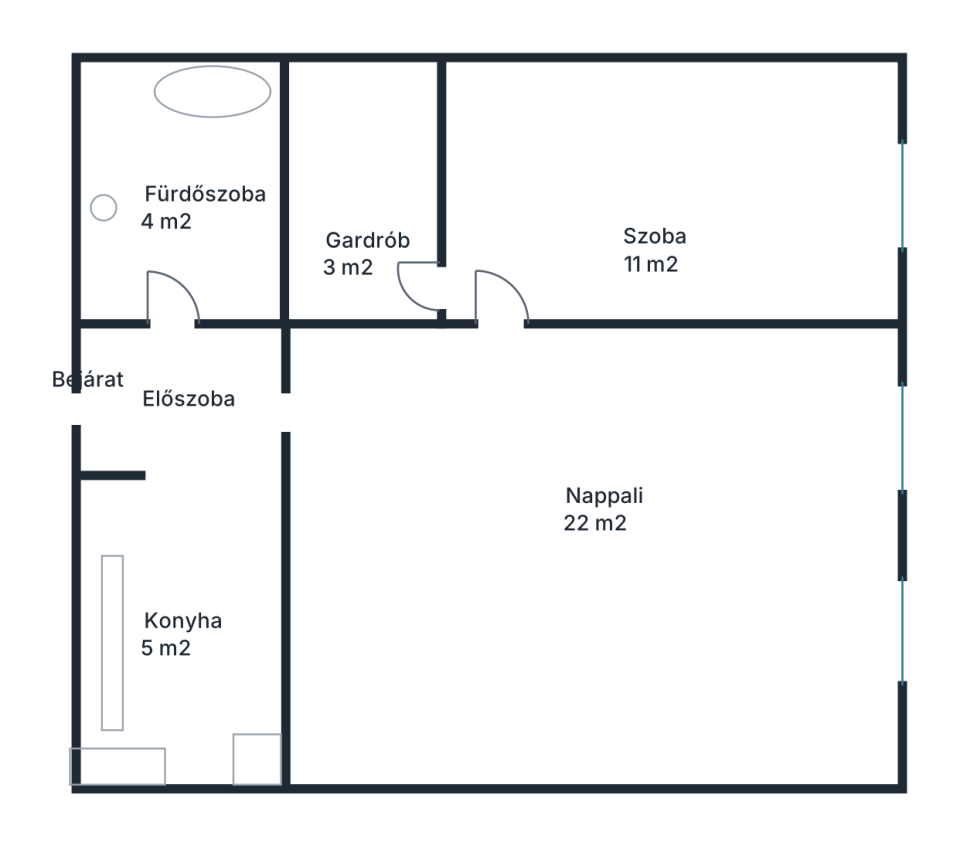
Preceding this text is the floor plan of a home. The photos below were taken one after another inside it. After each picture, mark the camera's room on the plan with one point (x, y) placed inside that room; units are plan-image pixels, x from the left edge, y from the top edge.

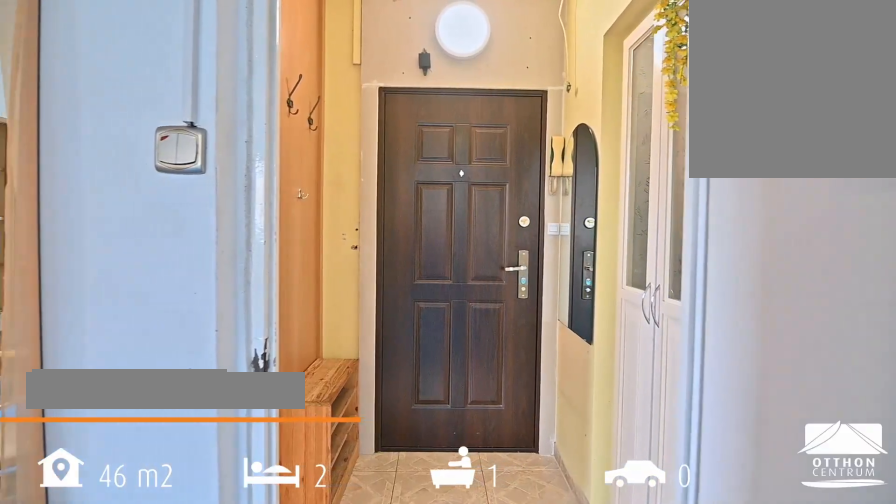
(181, 404)
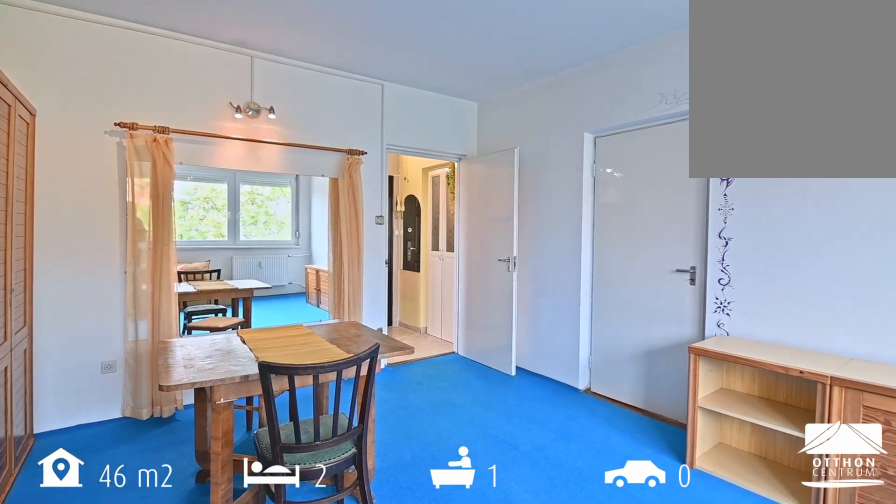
(610, 437)
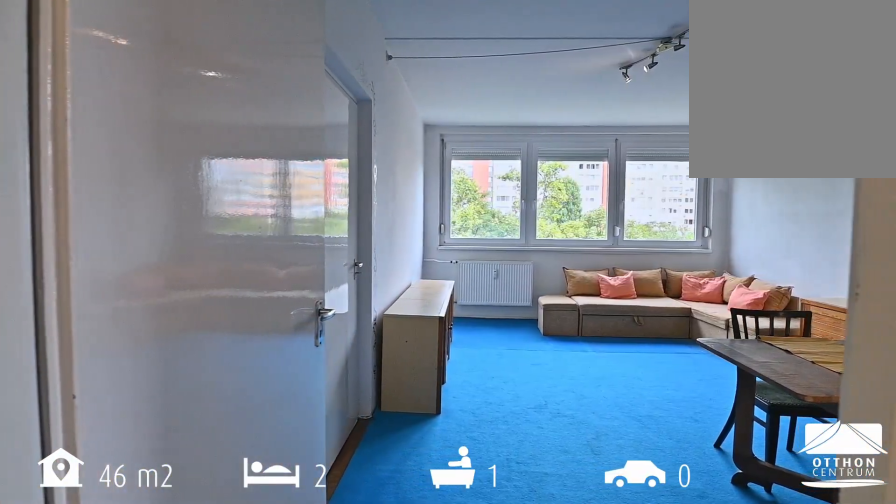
(610, 437)
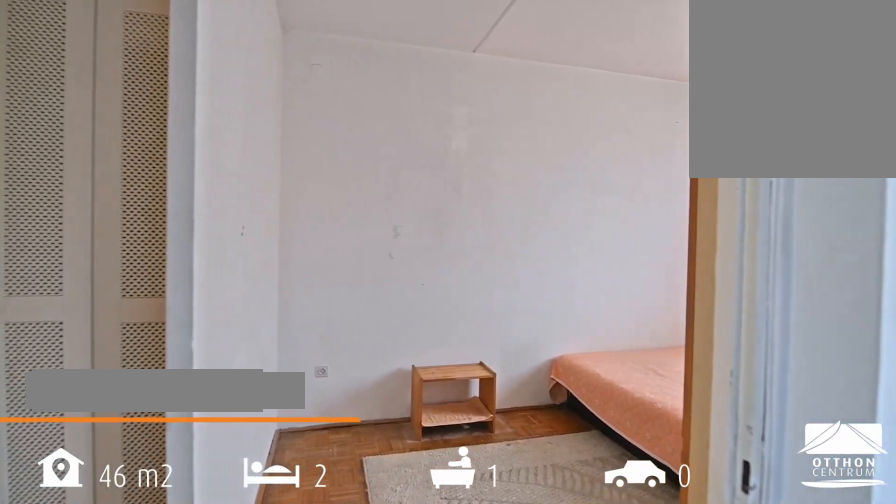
(526, 177)
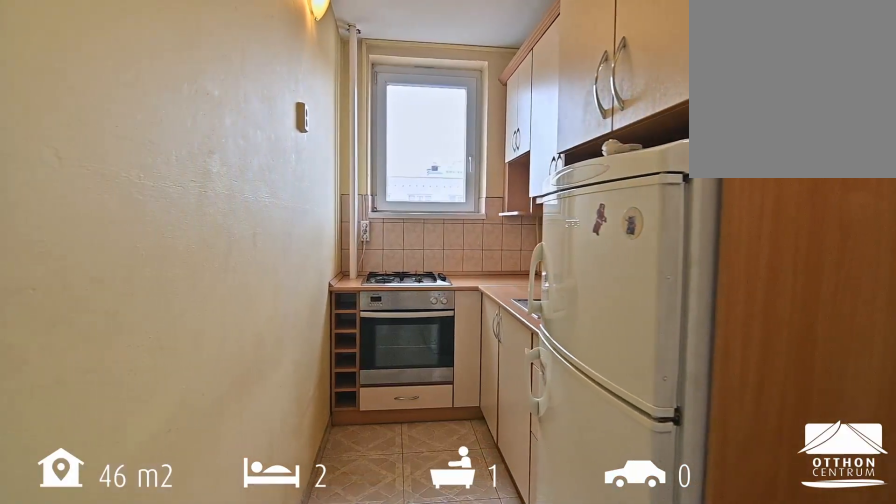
(181, 547)
